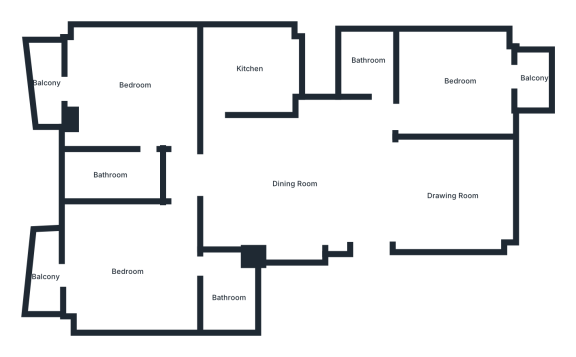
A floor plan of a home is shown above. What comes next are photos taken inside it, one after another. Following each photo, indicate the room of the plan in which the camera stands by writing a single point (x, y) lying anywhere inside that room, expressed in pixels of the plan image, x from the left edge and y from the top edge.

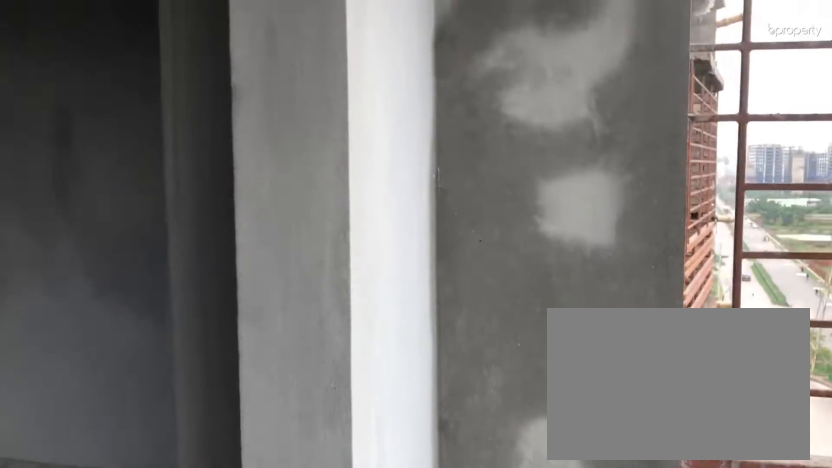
(45, 82)
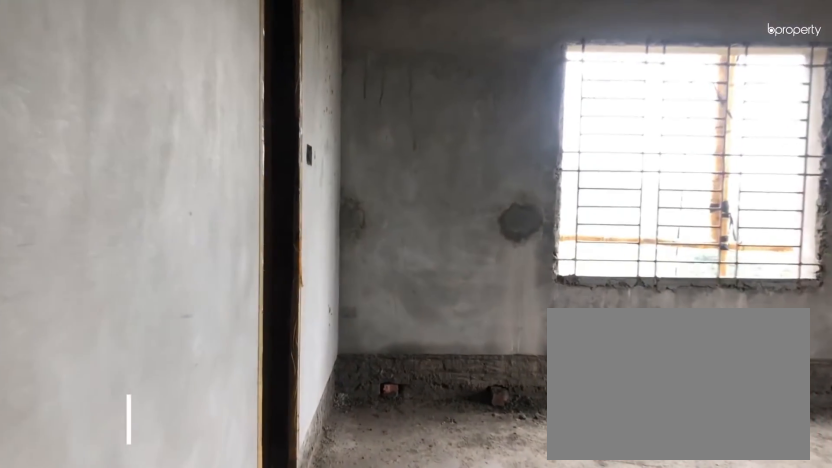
(130, 271)
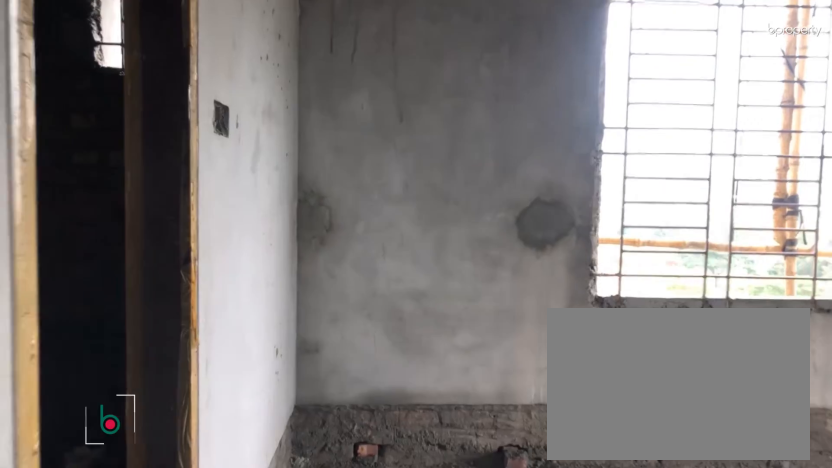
(130, 271)
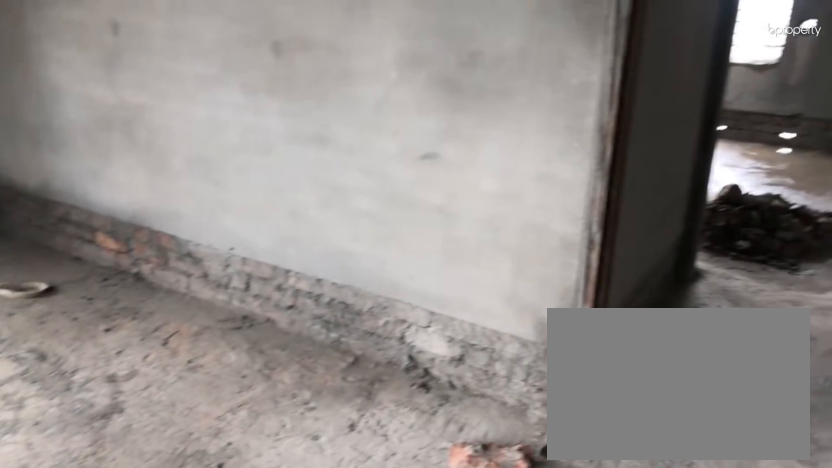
(130, 271)
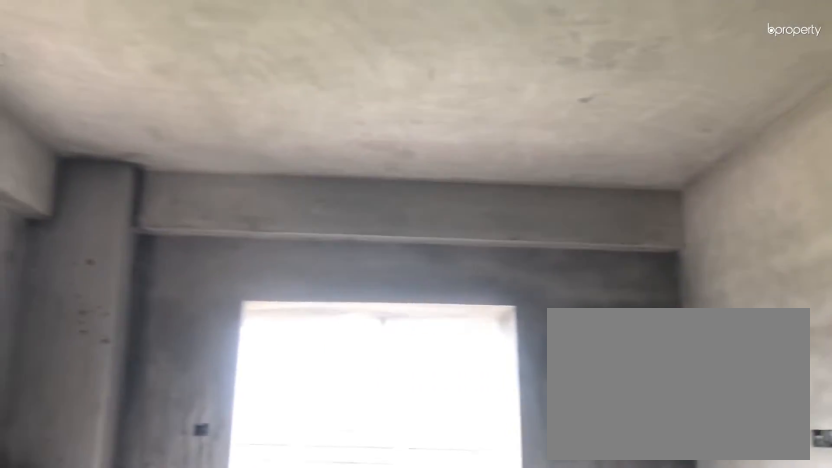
(130, 271)
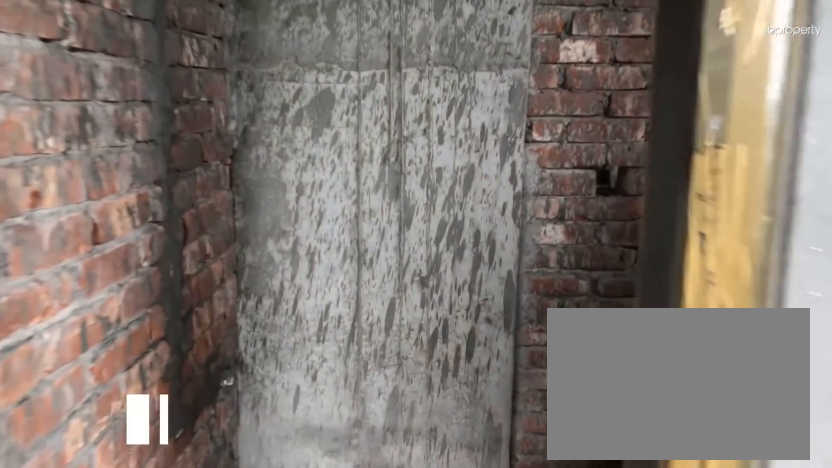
(226, 299)
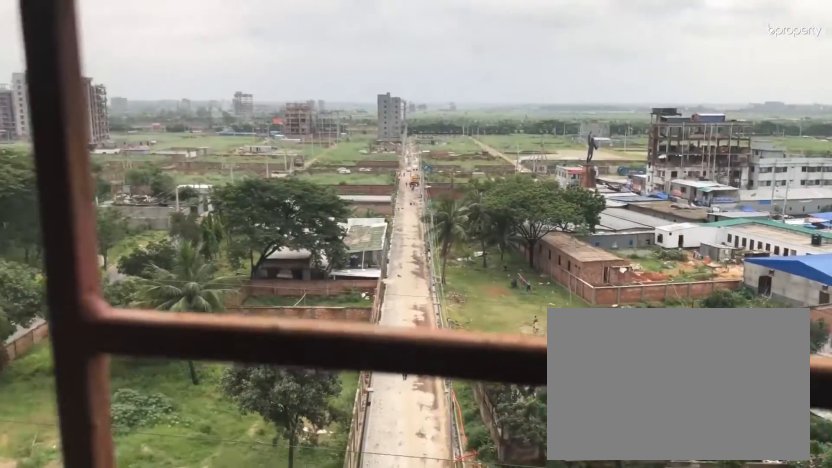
(42, 276)
